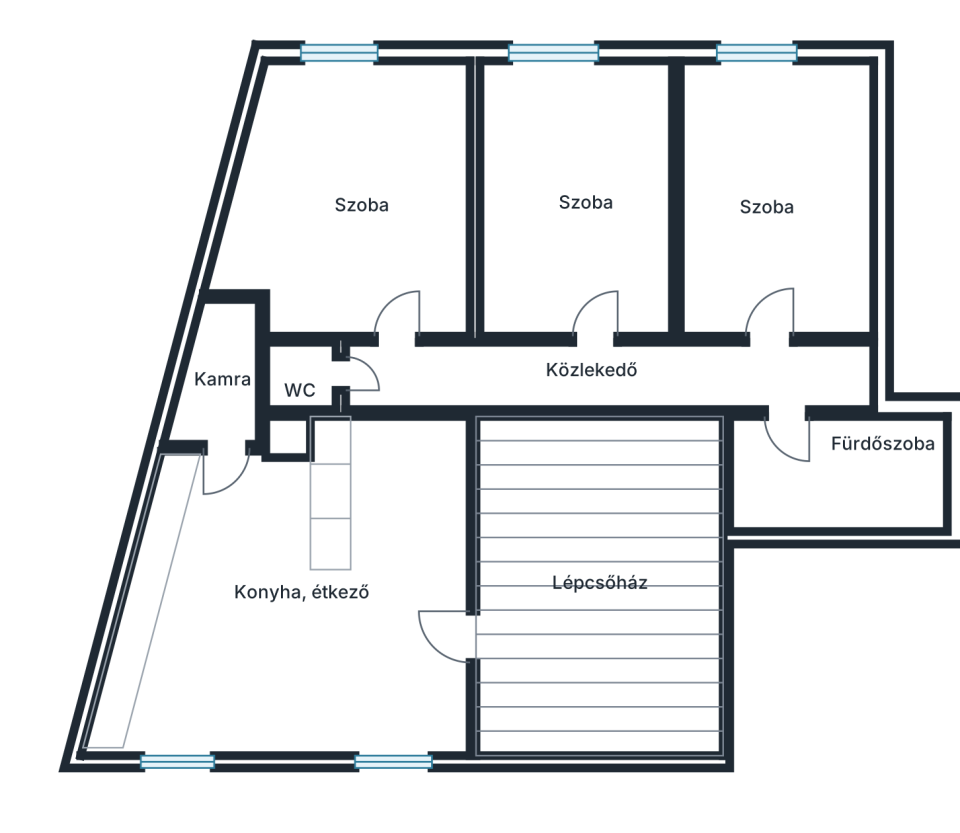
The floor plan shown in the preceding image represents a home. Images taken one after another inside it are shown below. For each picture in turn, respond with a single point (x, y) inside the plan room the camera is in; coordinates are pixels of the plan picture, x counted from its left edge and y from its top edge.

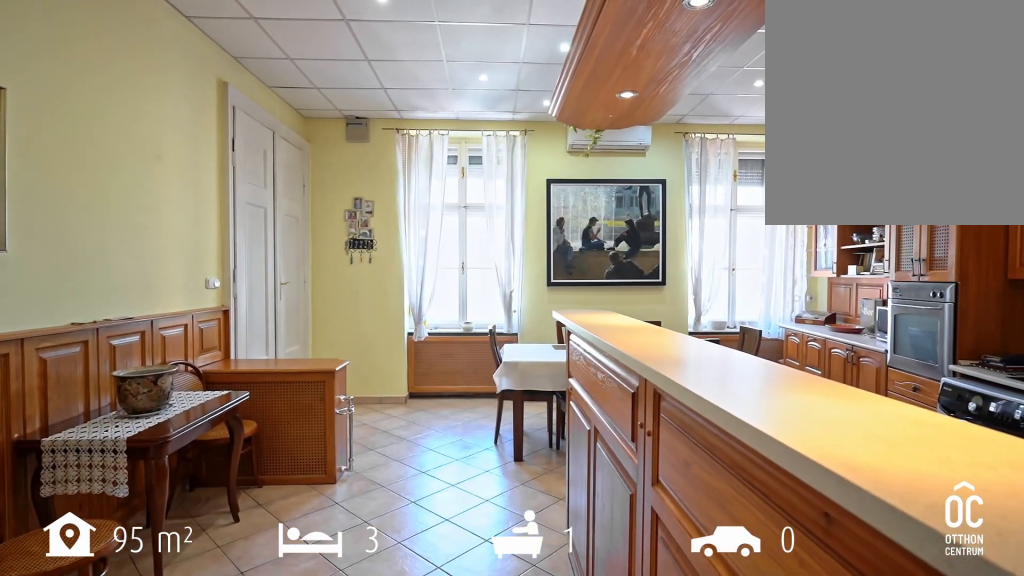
(308, 597)
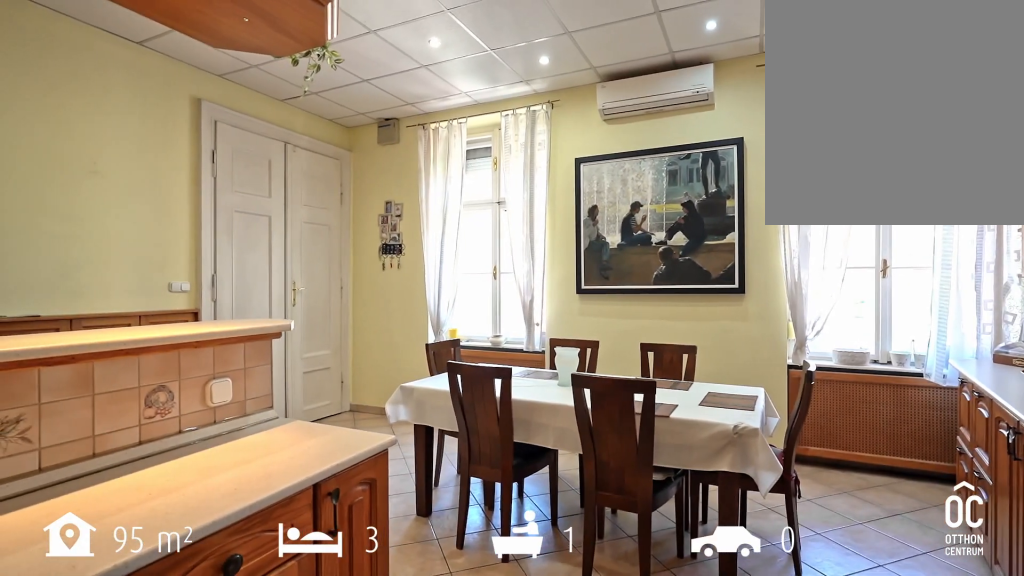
(309, 597)
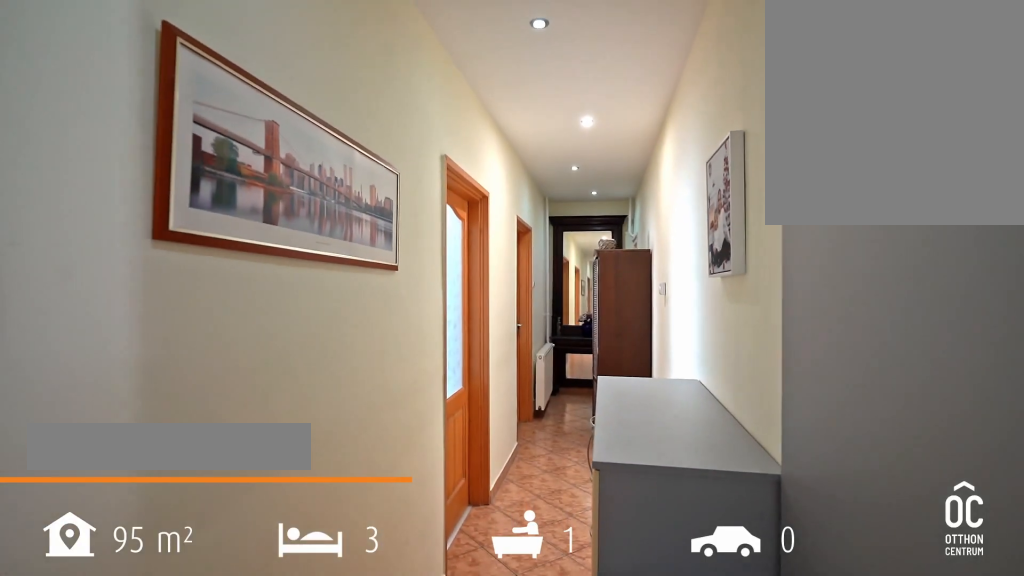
(590, 372)
